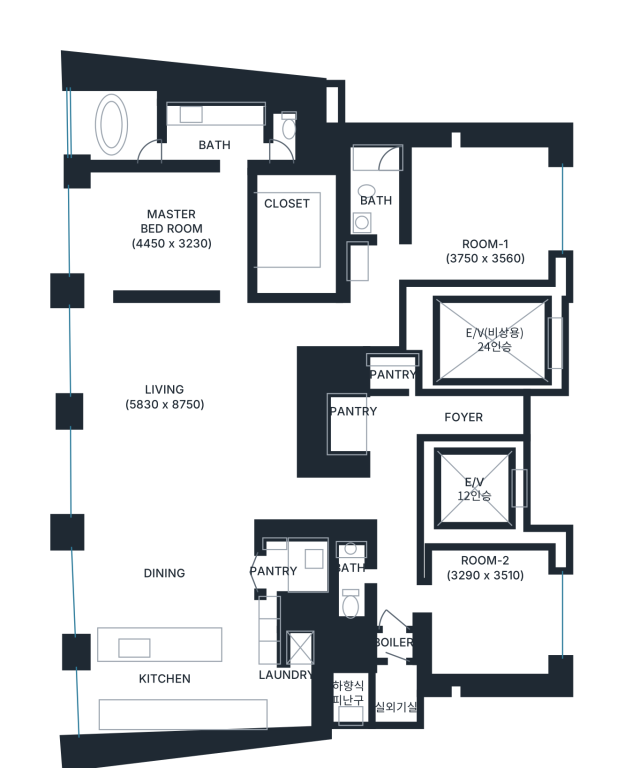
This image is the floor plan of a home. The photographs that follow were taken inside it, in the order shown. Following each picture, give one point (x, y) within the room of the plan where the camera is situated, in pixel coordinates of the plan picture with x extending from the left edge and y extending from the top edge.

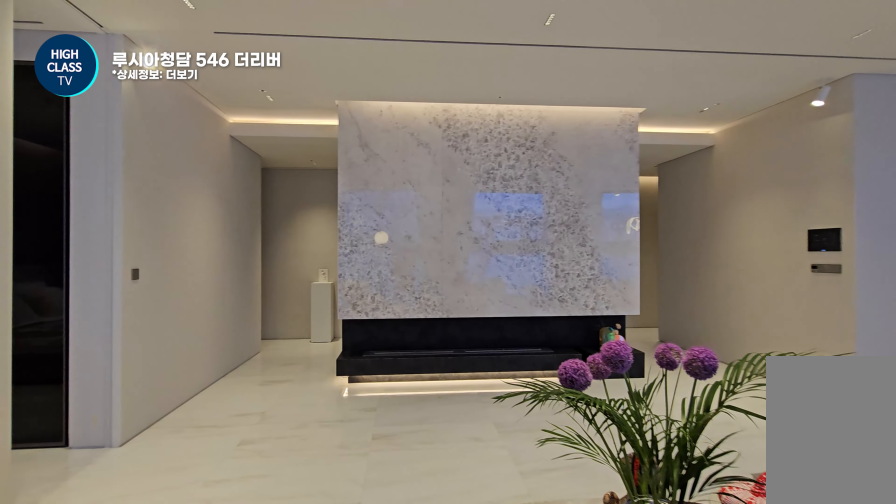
(181, 400)
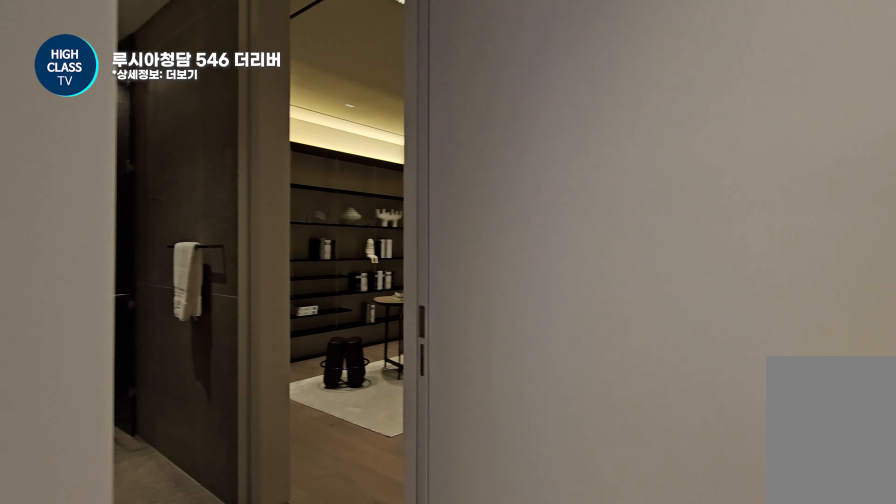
(350, 321)
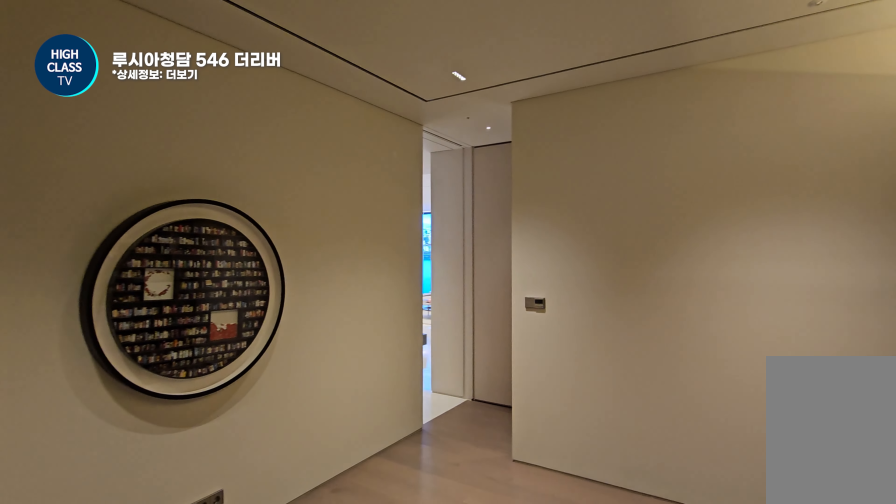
(448, 209)
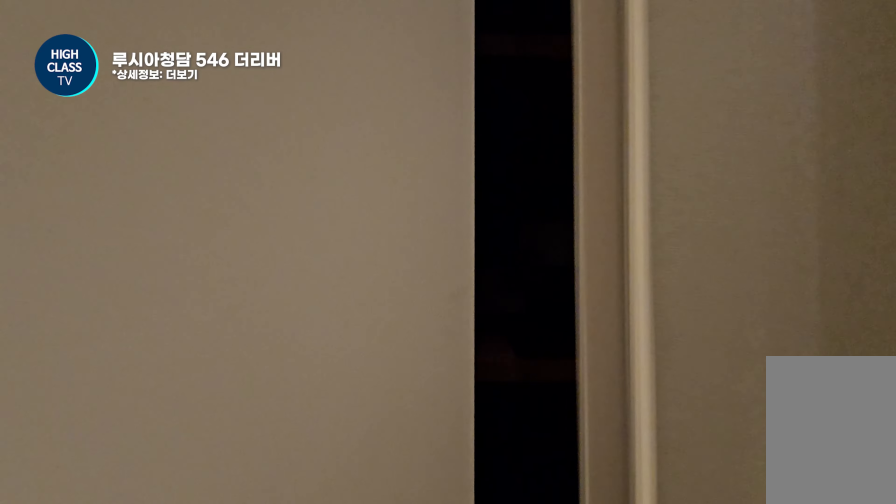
(448, 209)
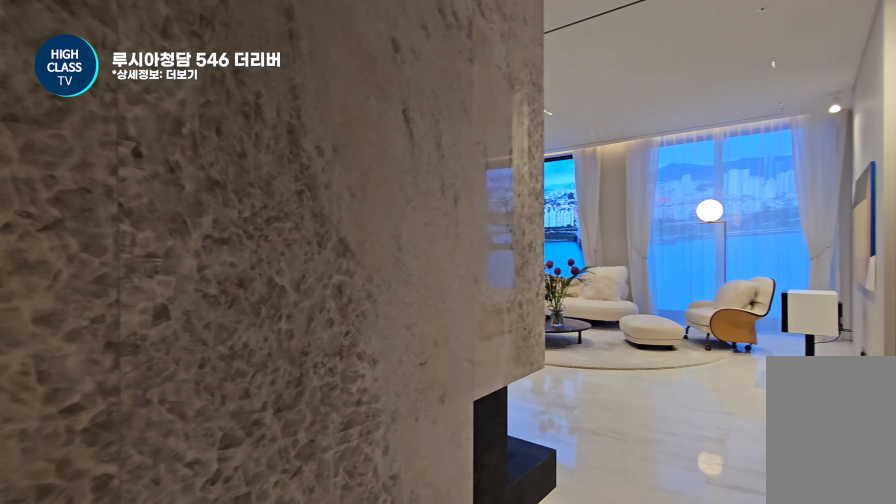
(349, 321)
